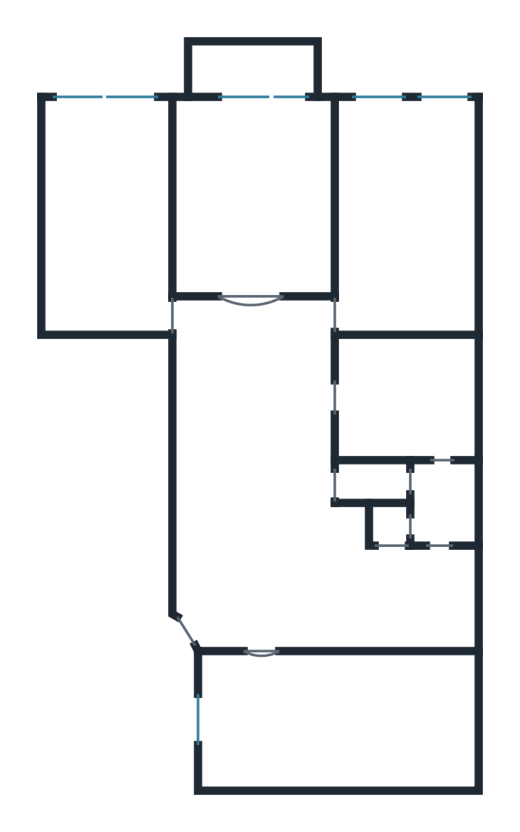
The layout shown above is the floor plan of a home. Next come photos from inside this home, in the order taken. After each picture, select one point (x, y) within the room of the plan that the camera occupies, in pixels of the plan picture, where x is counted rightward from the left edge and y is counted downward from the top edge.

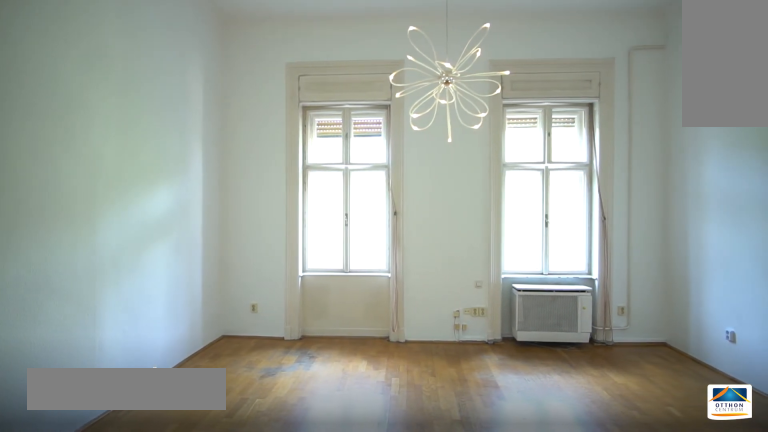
(113, 222)
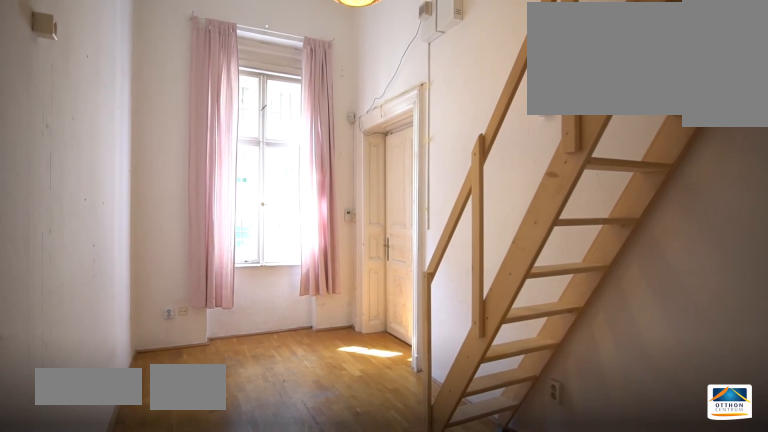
(322, 725)
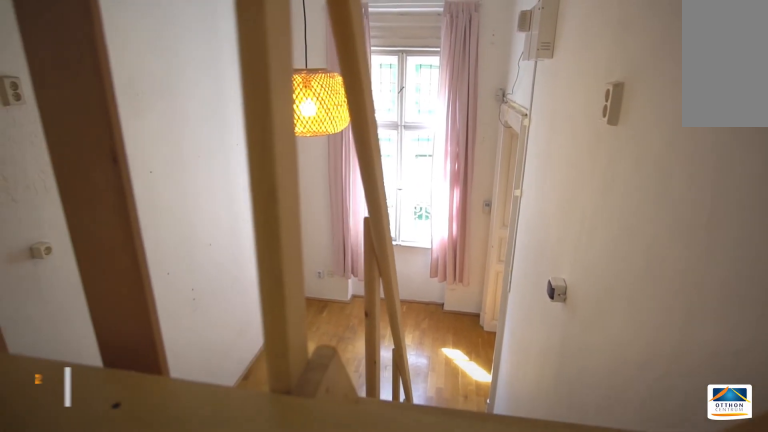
(439, 715)
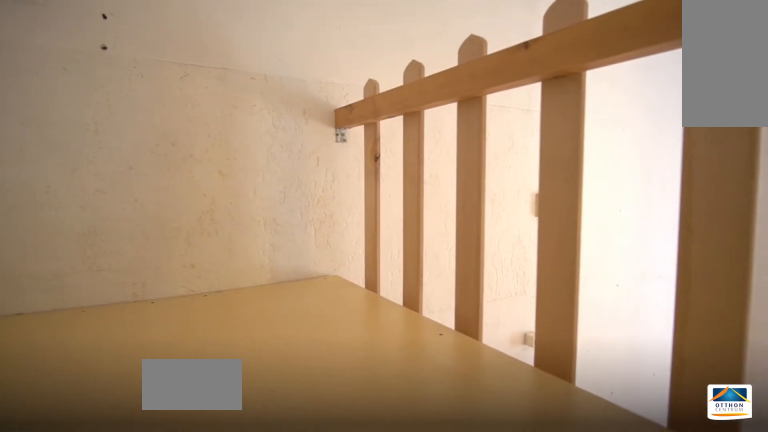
(439, 715)
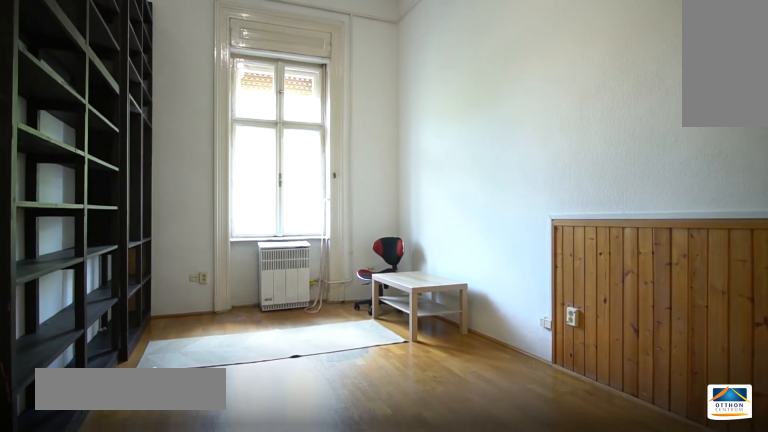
(419, 223)
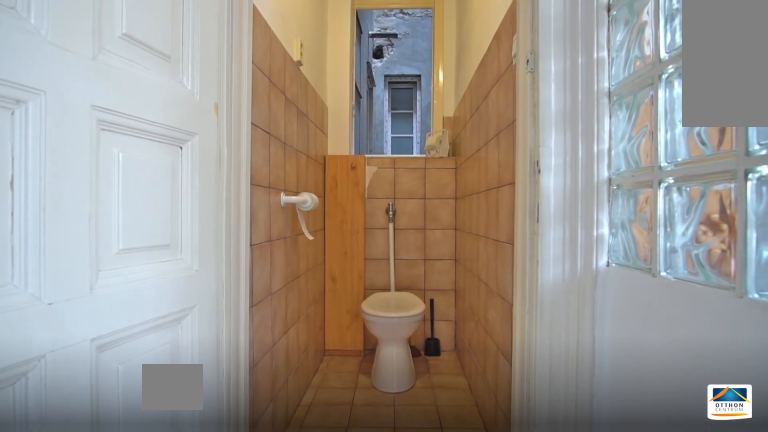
(375, 479)
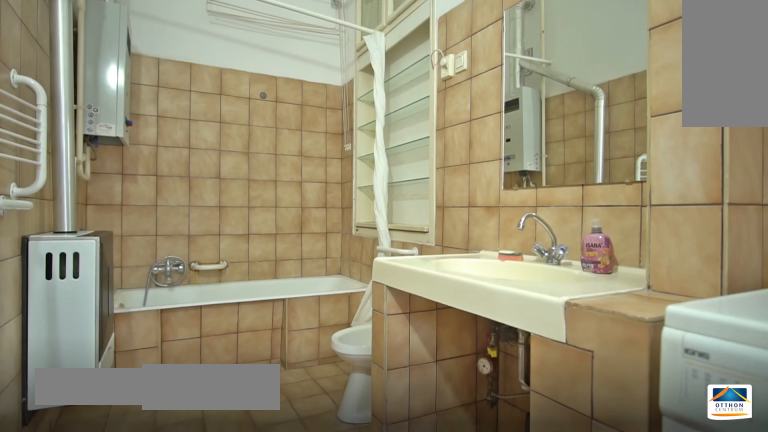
(413, 396)
